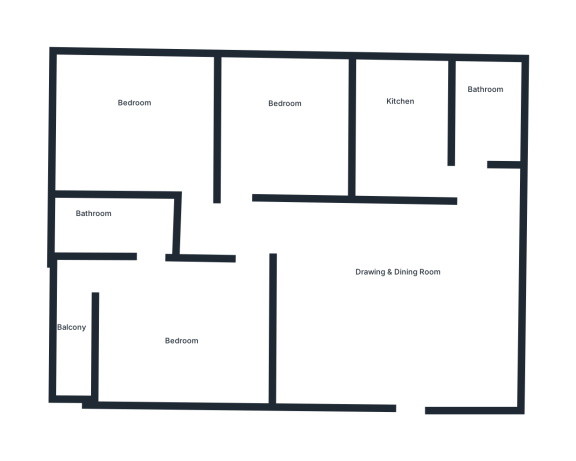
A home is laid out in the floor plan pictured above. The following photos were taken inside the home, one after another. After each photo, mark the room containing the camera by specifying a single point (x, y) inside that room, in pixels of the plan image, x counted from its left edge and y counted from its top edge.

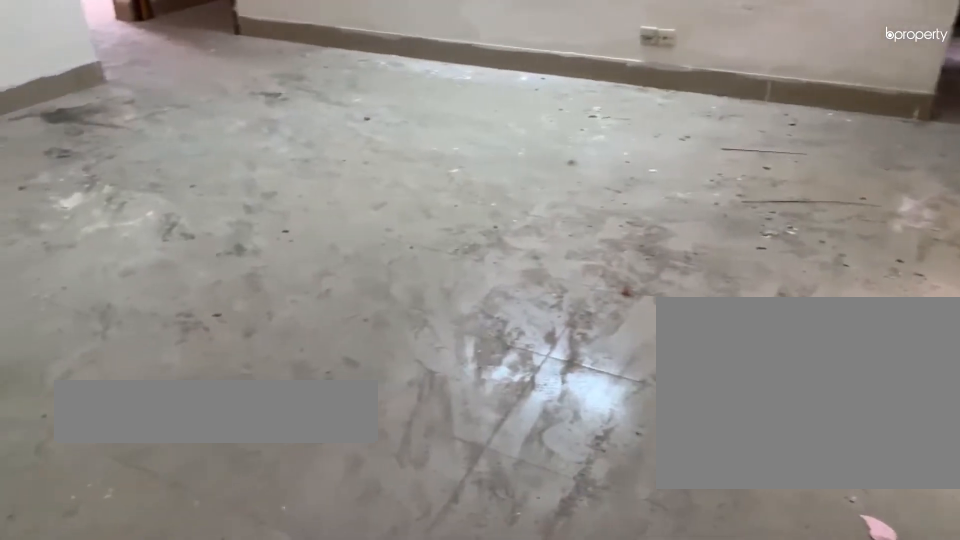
(389, 304)
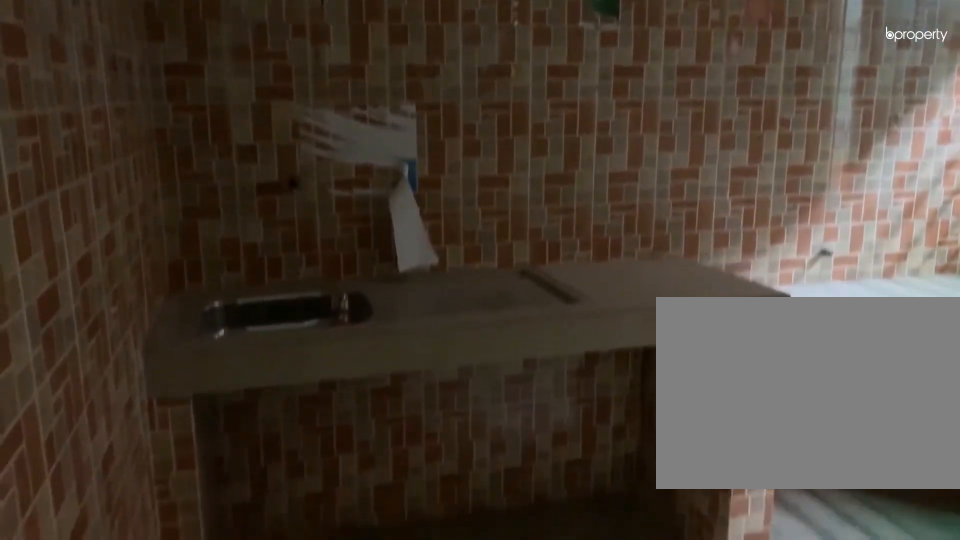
(402, 137)
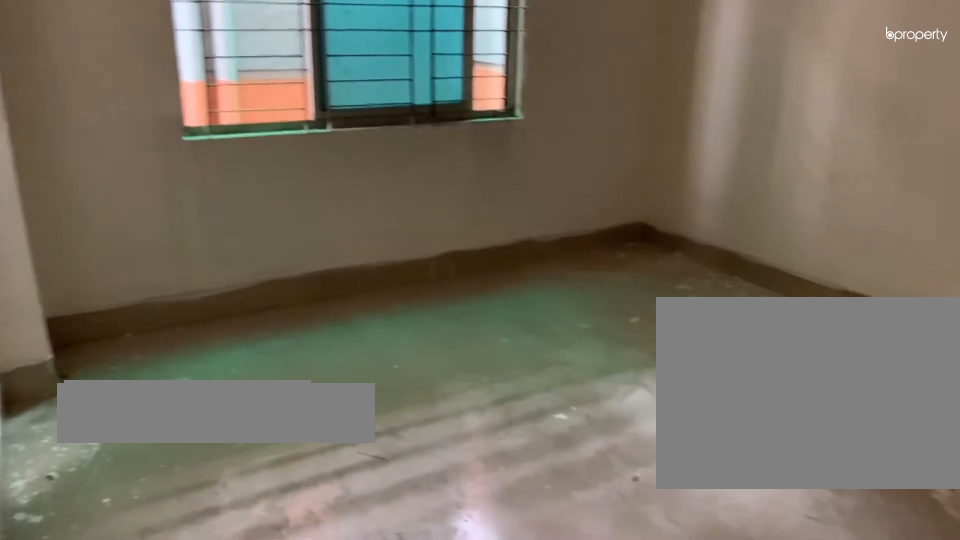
(287, 127)
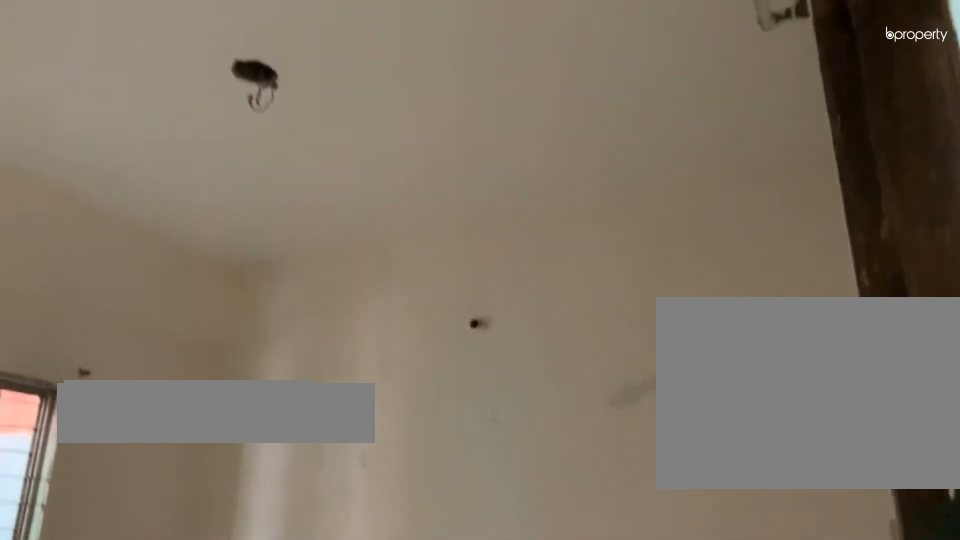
(287, 127)
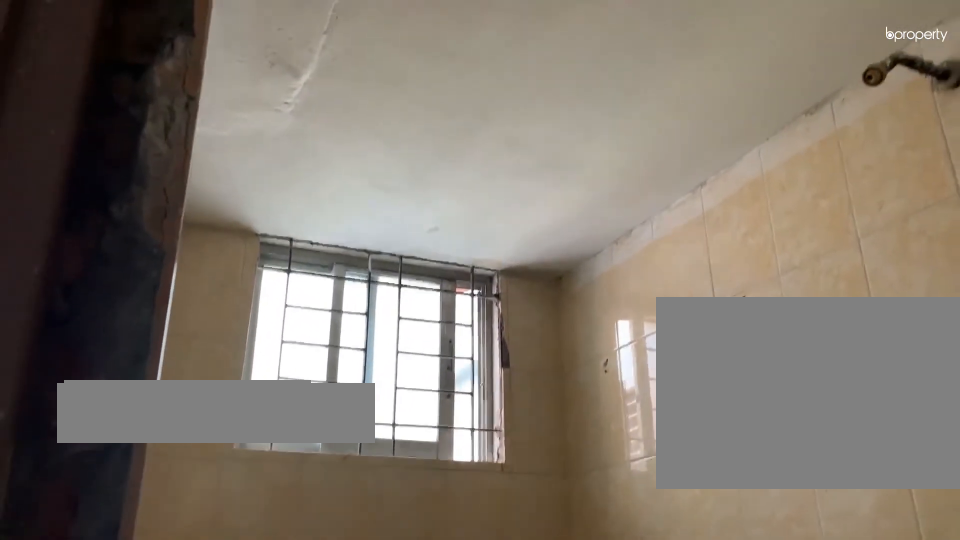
(112, 225)
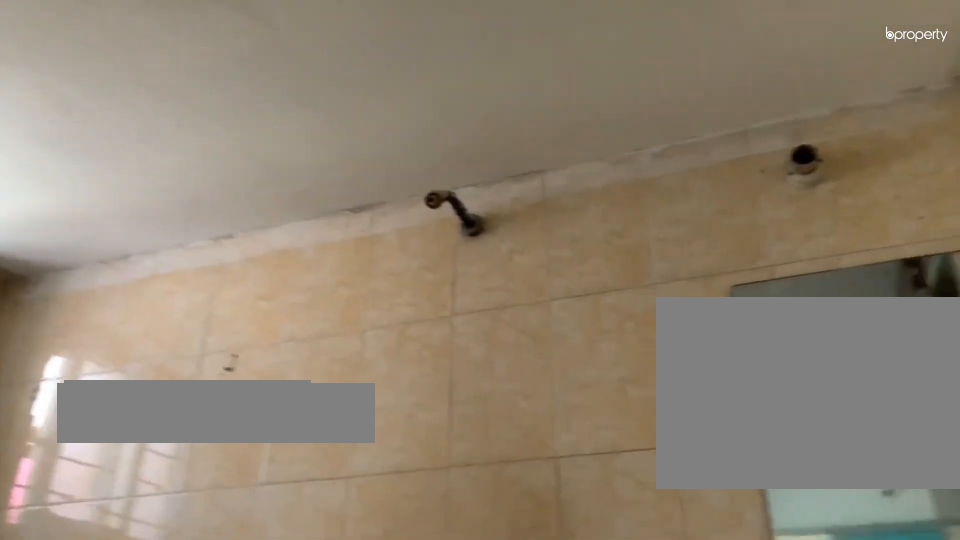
(112, 225)
